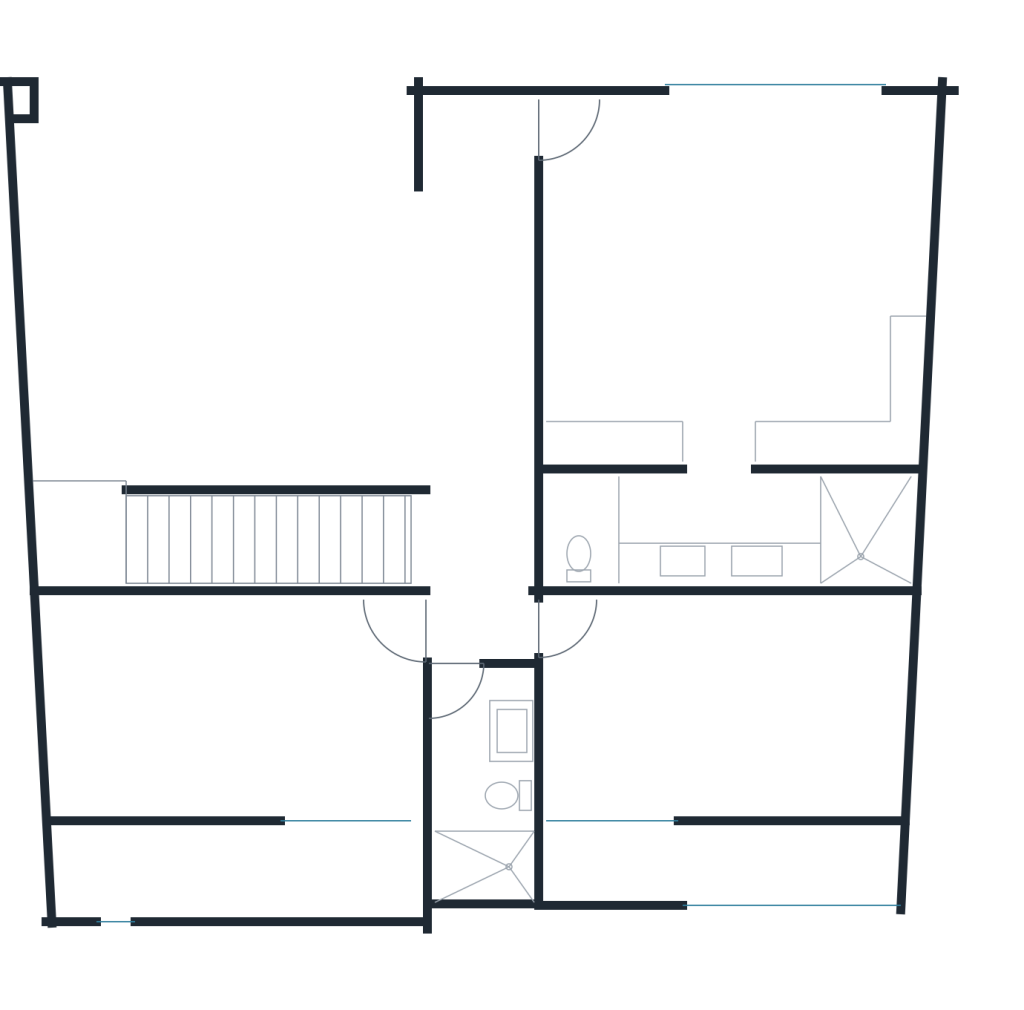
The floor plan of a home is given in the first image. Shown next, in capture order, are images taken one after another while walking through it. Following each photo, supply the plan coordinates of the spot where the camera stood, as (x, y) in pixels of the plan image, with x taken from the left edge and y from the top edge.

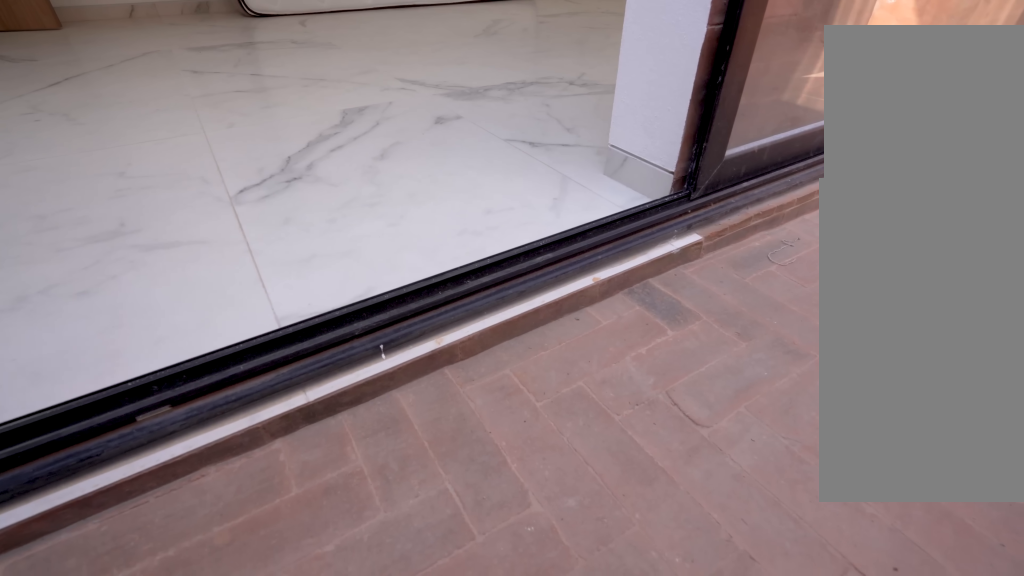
(683, 863)
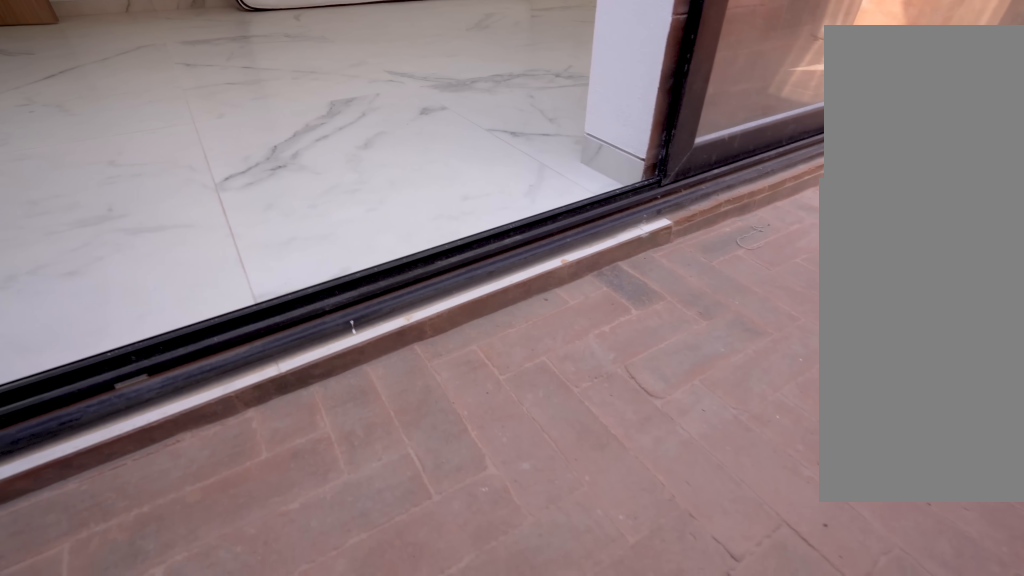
(683, 863)
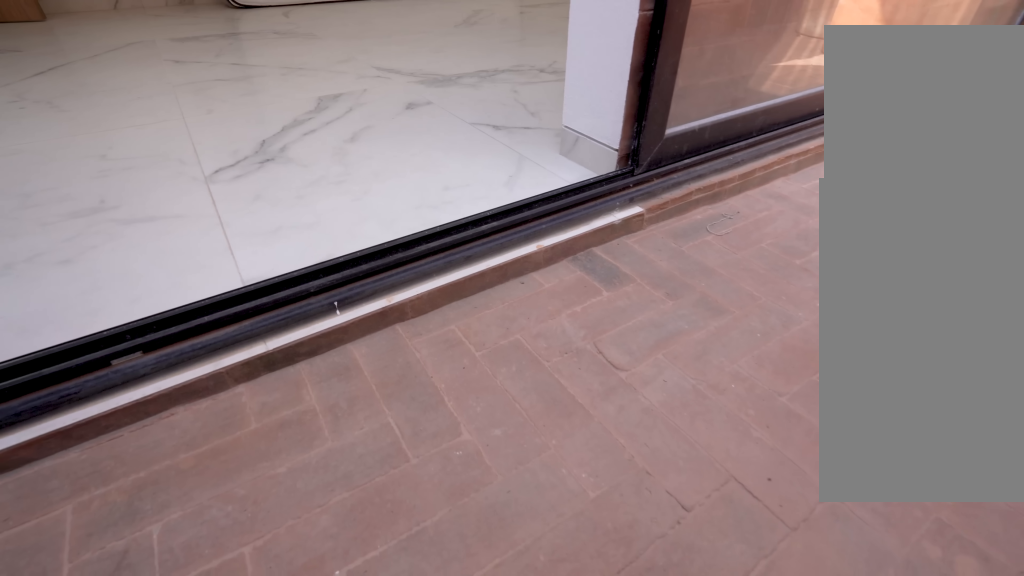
(683, 863)
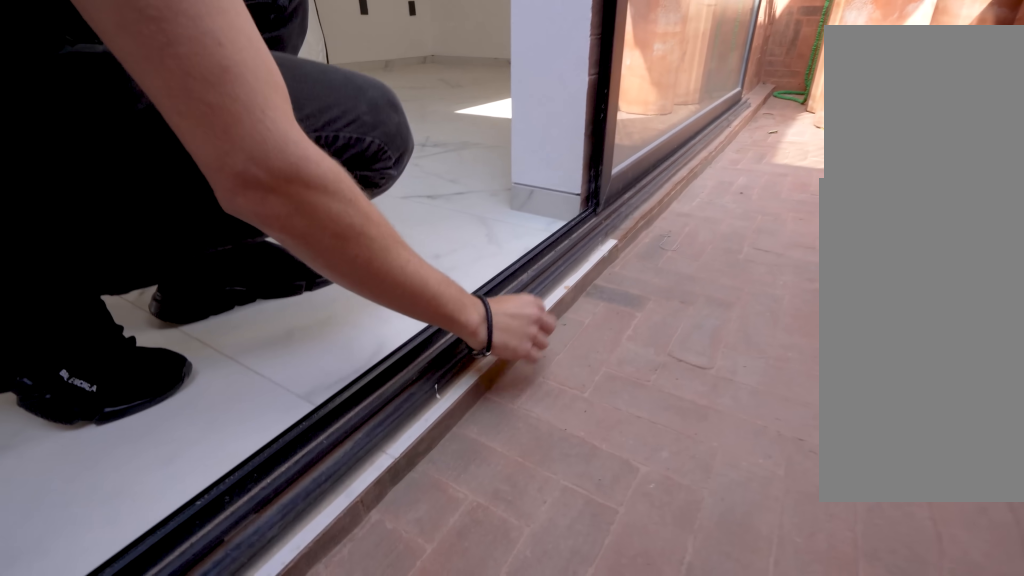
(683, 859)
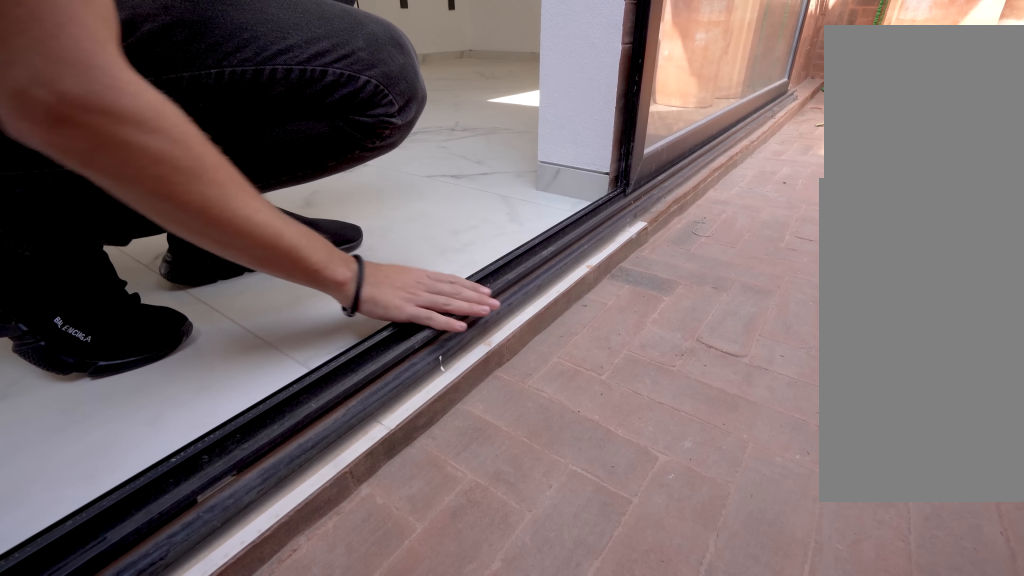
(664, 854)
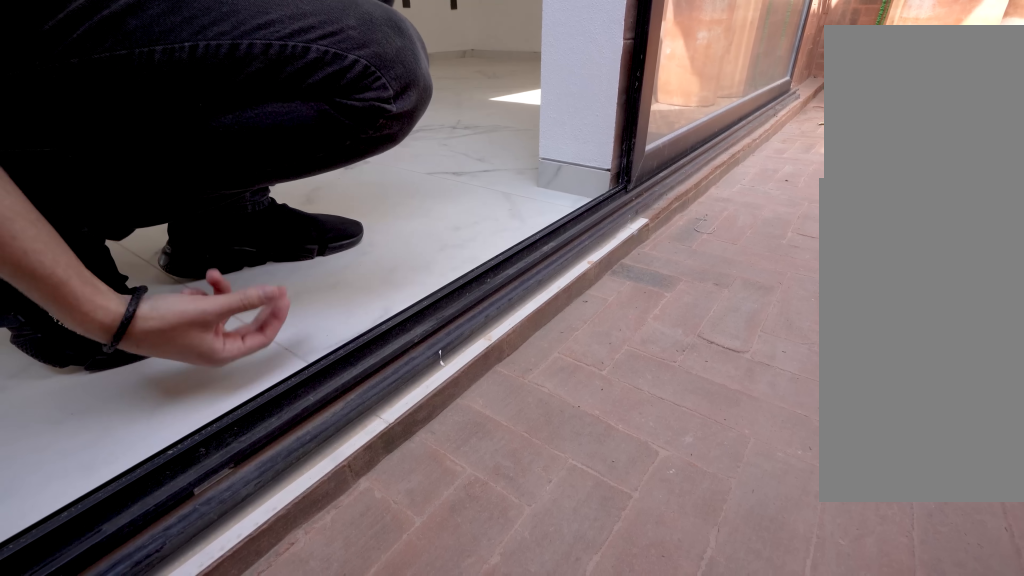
(662, 854)
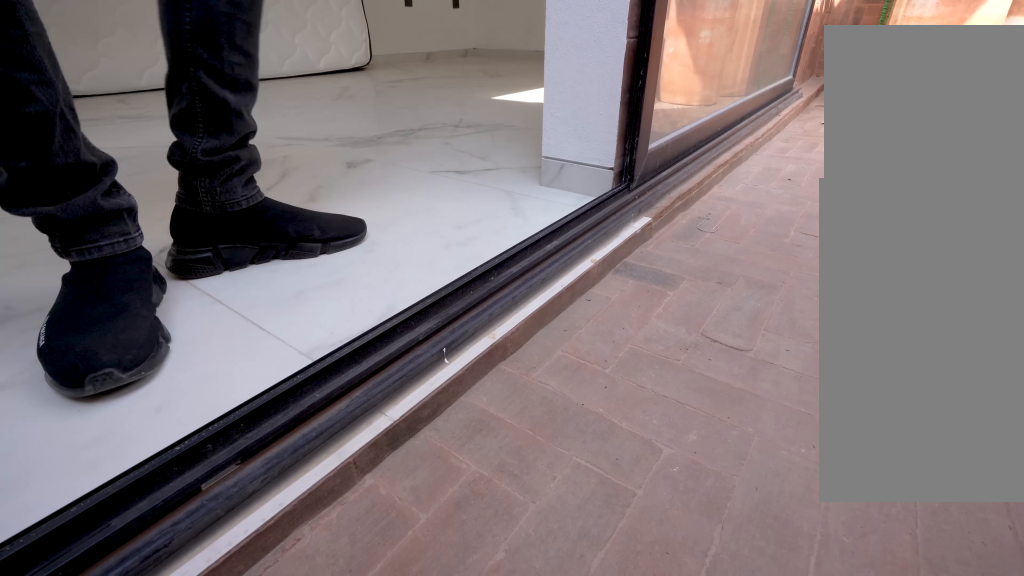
(654, 855)
